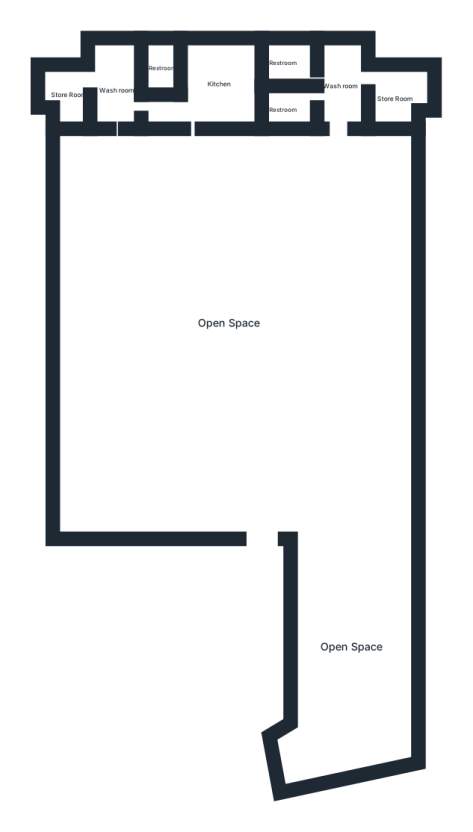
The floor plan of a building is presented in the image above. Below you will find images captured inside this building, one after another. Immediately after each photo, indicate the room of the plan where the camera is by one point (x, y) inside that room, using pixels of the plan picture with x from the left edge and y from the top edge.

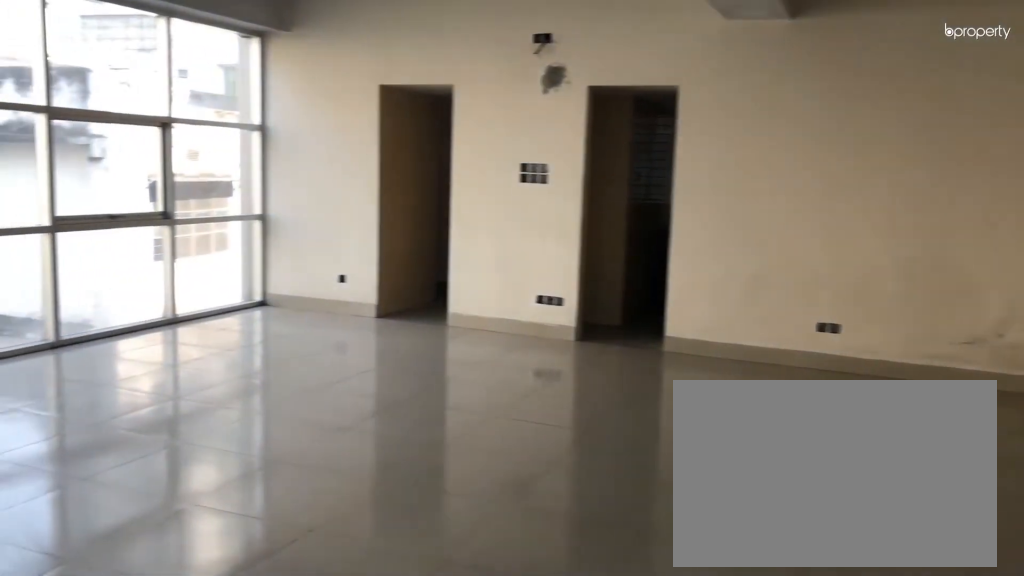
(226, 321)
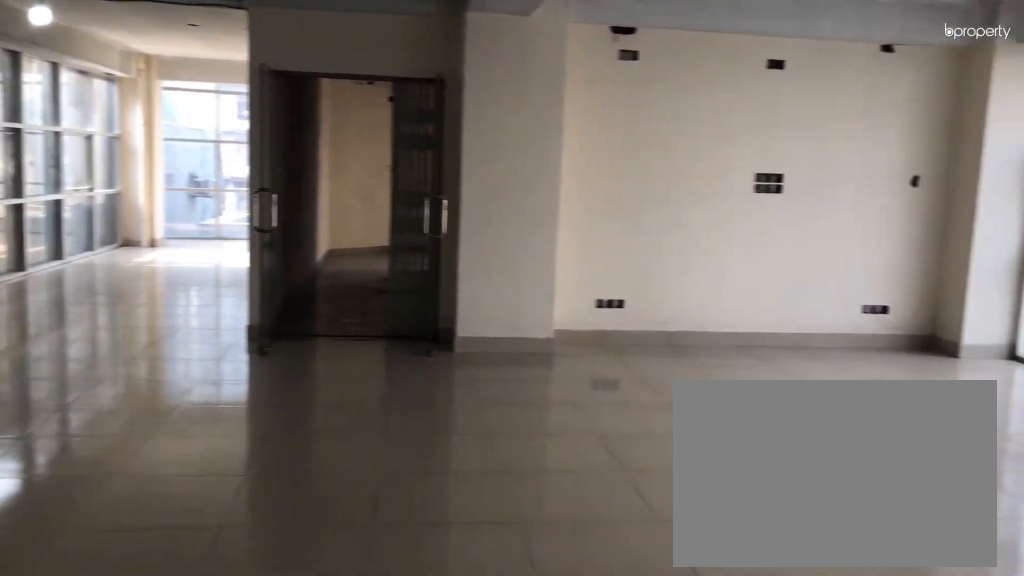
(226, 322)
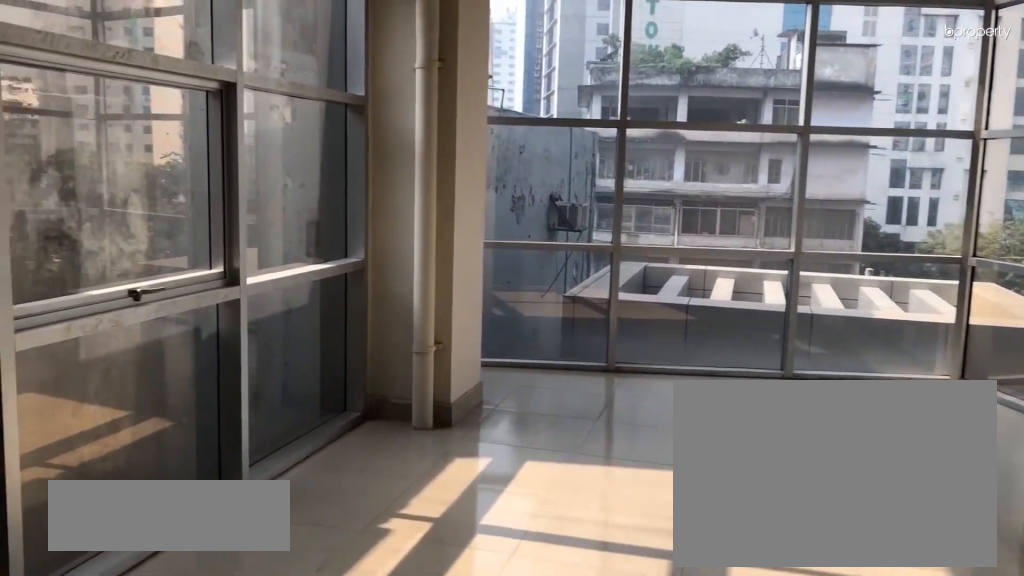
(354, 654)
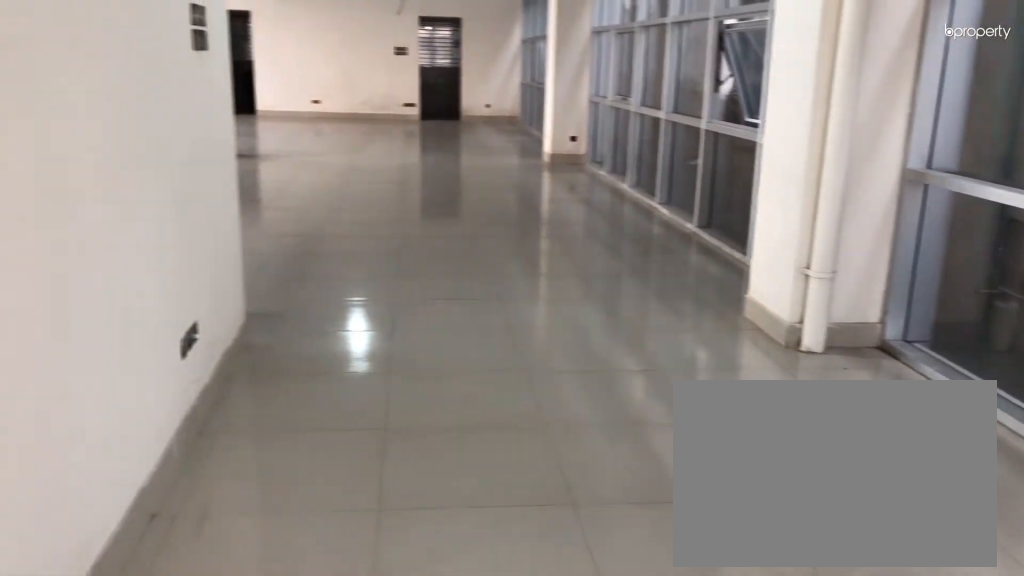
(354, 654)
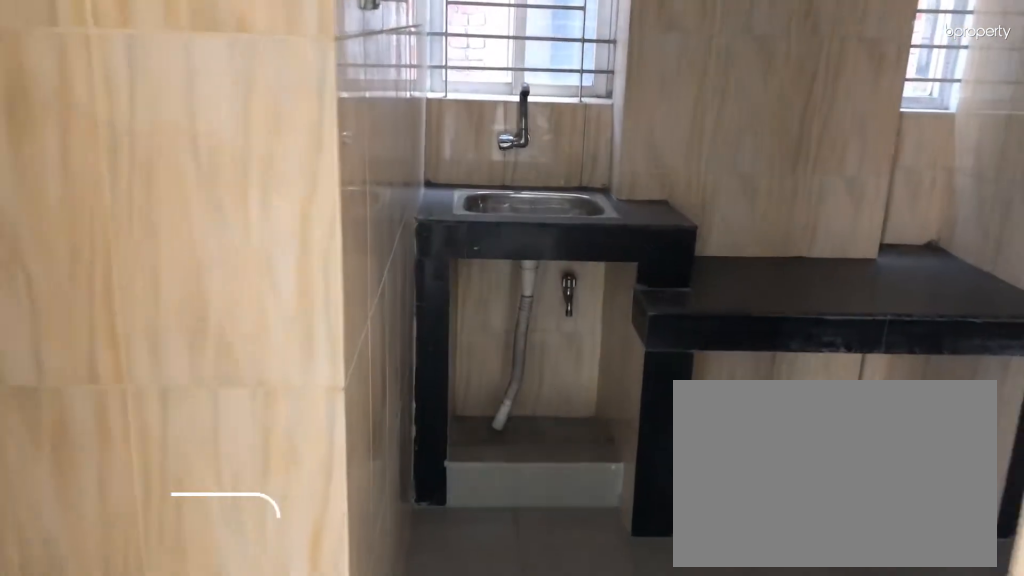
(221, 83)
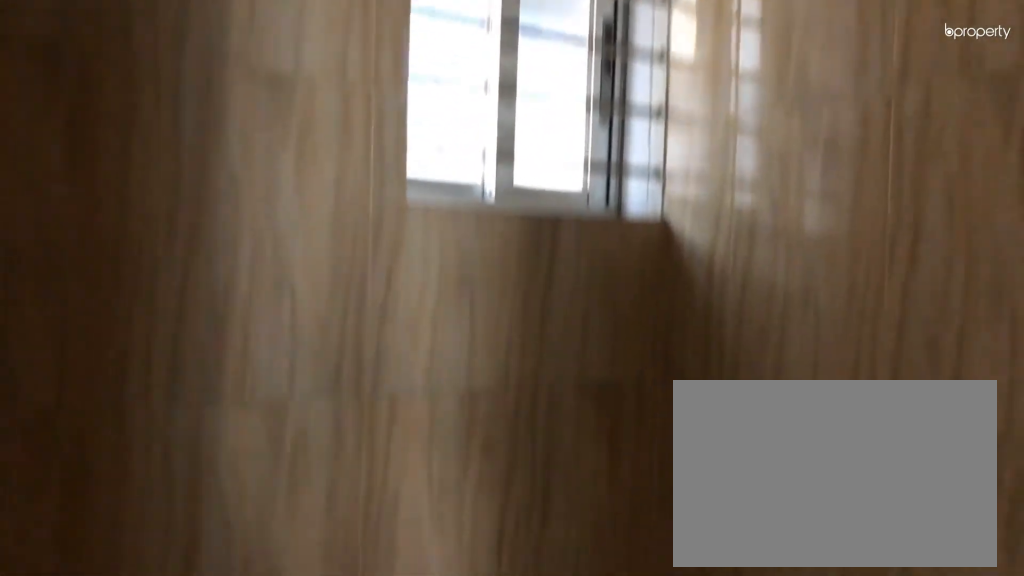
(164, 69)
